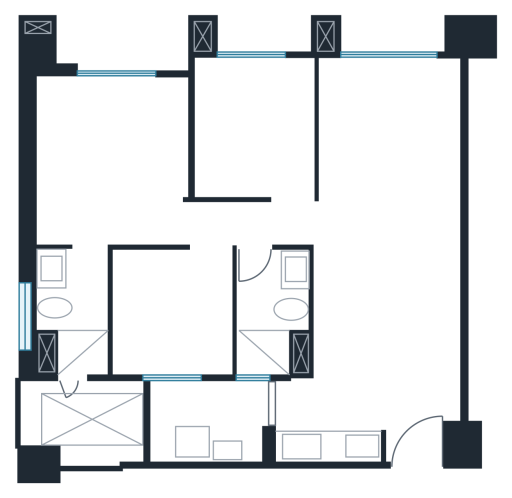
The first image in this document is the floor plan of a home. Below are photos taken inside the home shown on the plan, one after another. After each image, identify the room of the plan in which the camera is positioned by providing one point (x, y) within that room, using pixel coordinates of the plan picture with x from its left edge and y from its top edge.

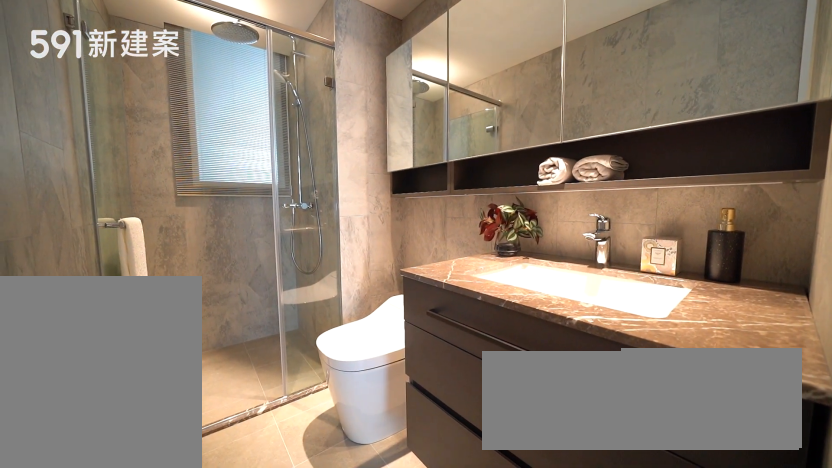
(69, 317)
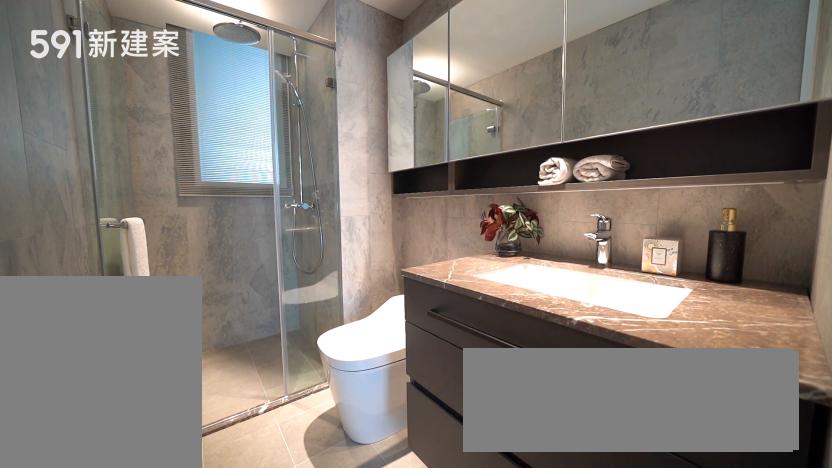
(69, 317)
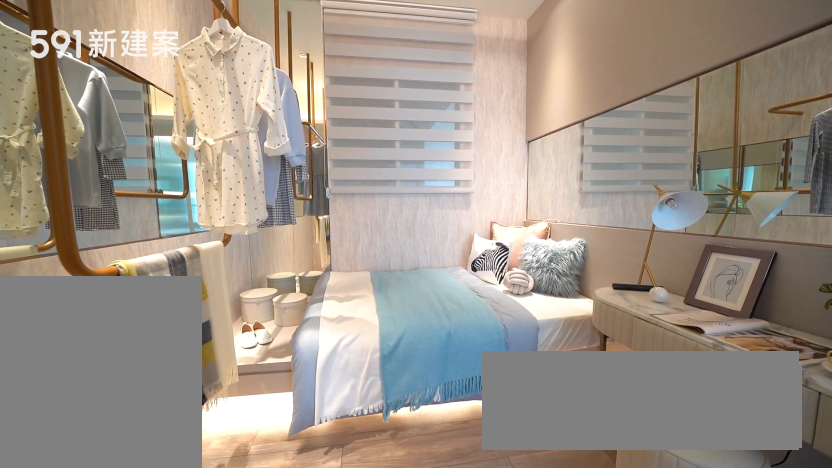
(171, 315)
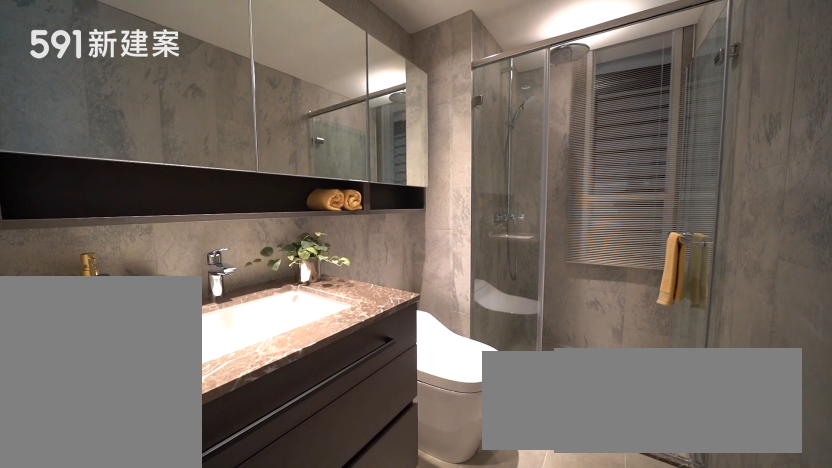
(271, 317)
